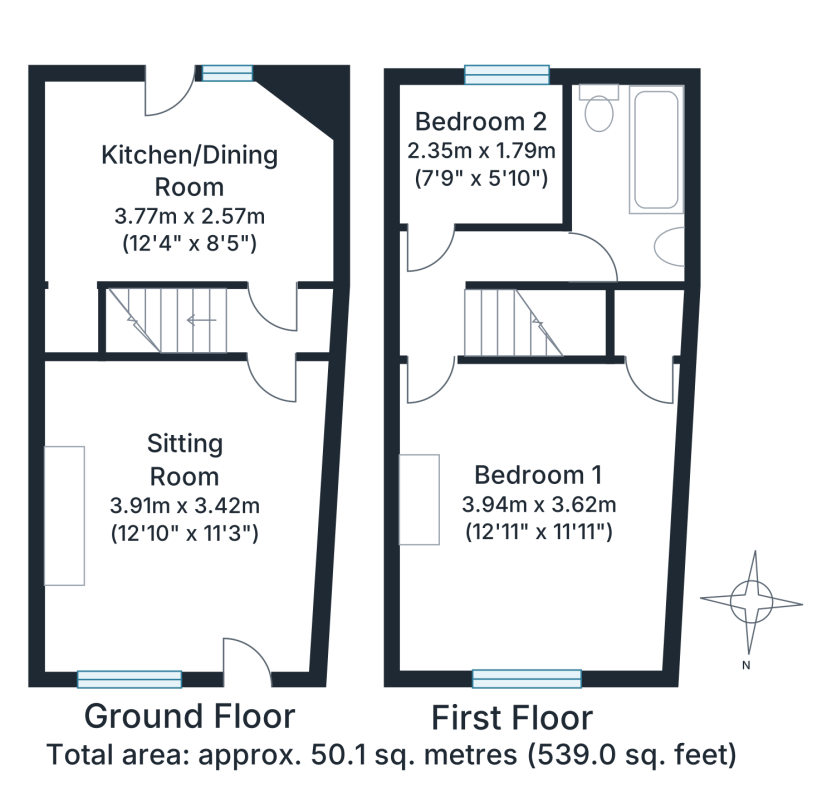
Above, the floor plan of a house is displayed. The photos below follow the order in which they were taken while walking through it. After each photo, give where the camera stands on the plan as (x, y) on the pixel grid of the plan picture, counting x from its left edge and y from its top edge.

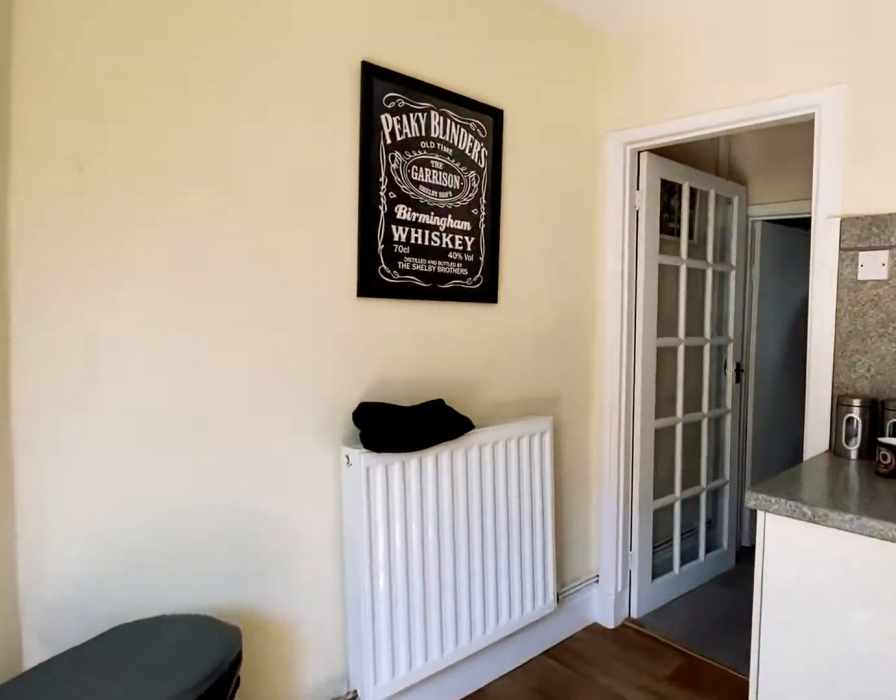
(225, 179)
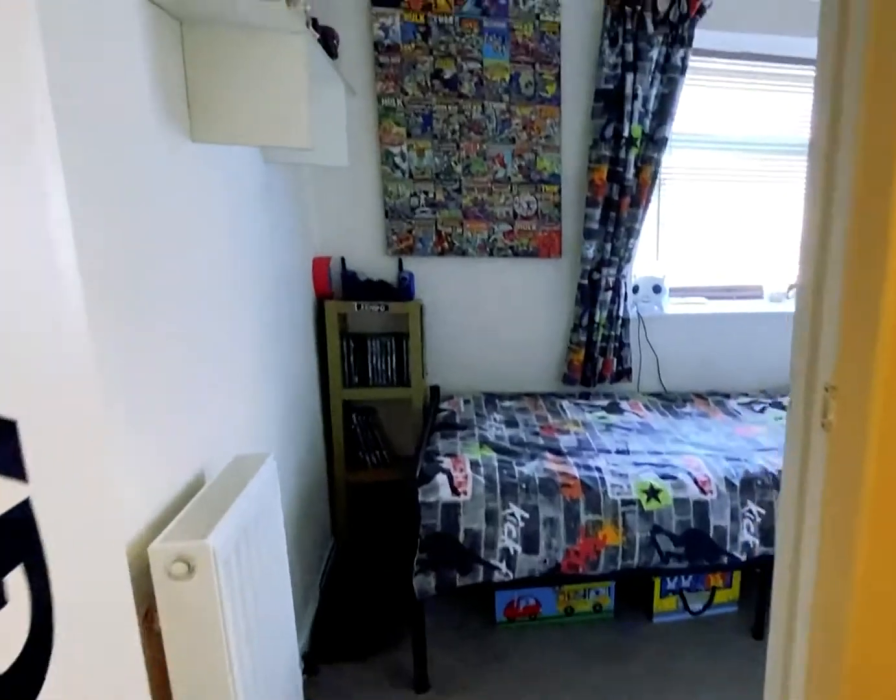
(431, 215)
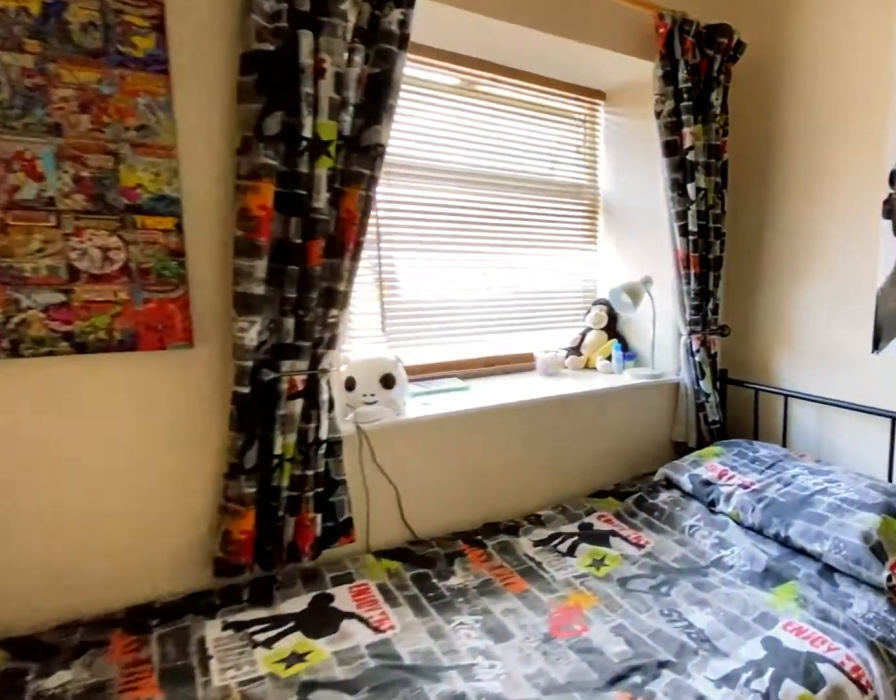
(432, 209)
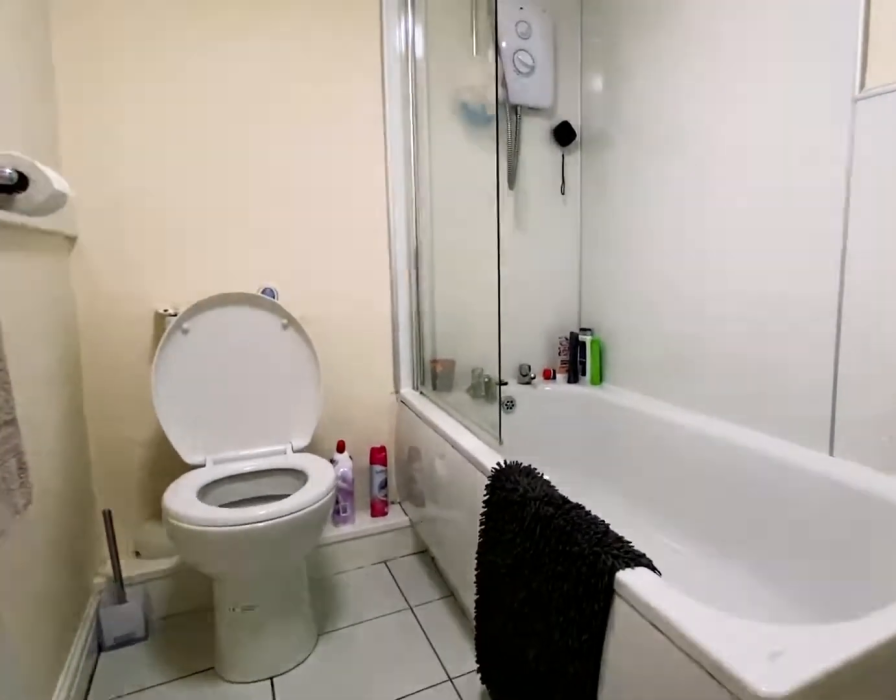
(607, 207)
